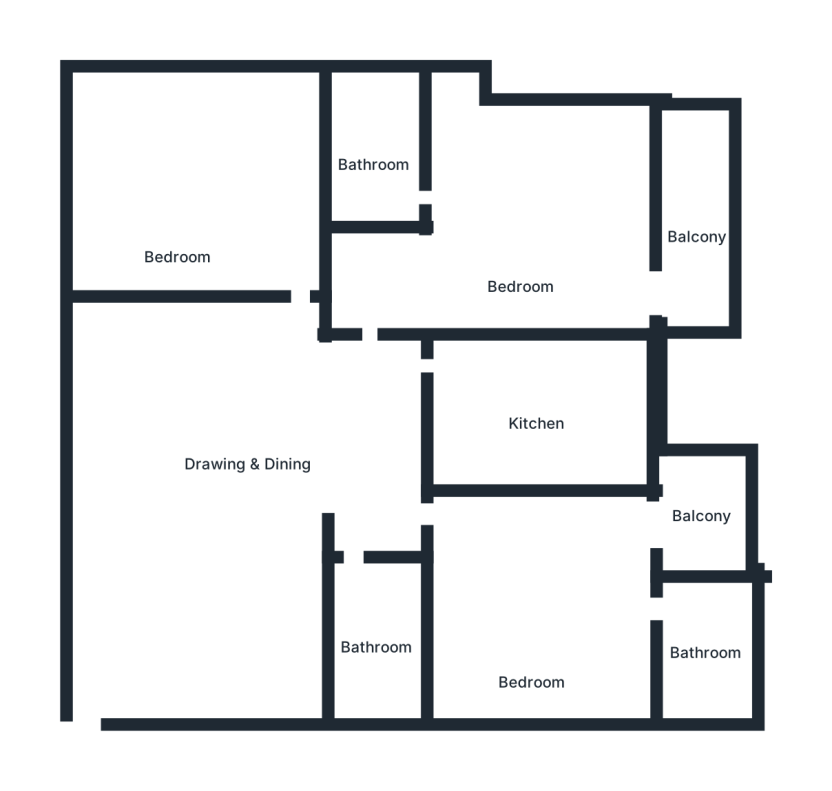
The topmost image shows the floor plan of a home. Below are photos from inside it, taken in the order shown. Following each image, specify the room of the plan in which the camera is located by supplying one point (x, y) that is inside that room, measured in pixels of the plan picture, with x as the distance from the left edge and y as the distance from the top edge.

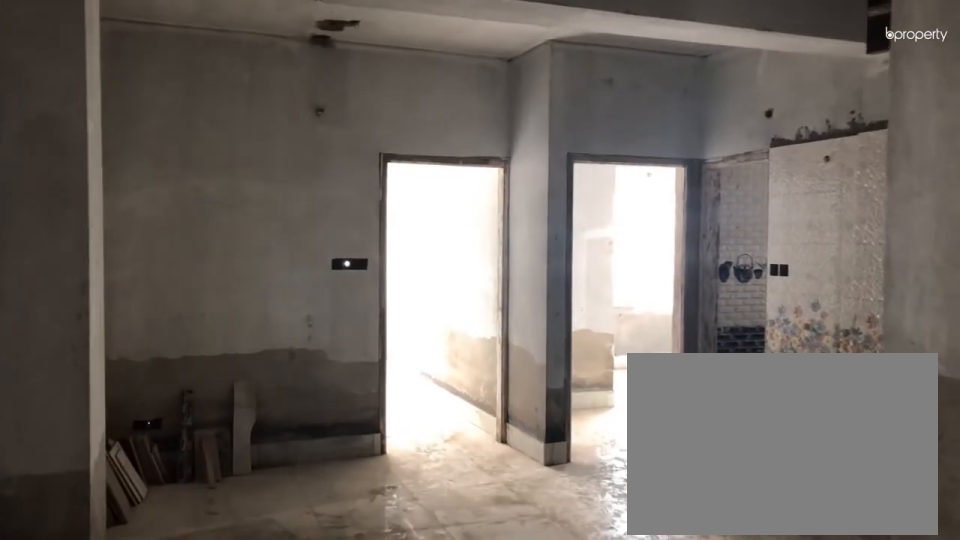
(110, 689)
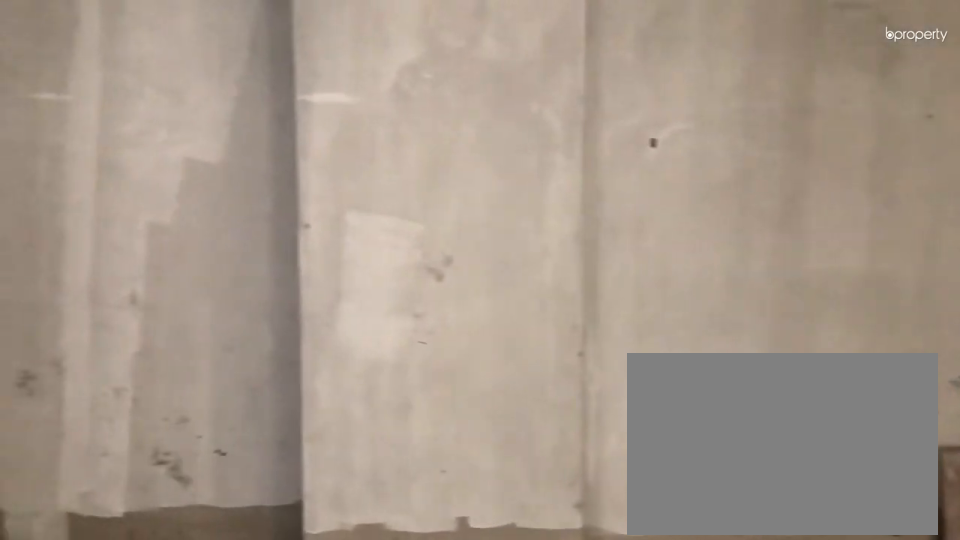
(249, 451)
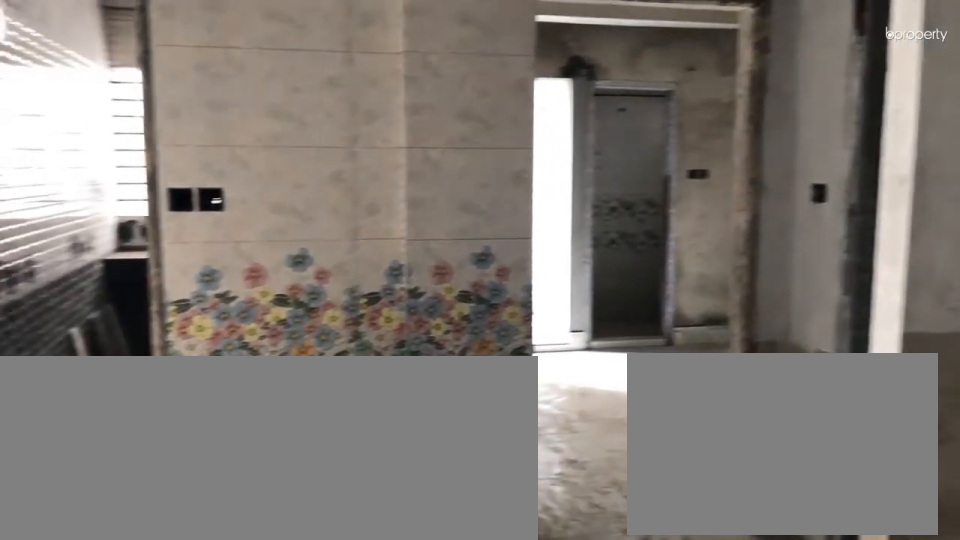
(249, 451)
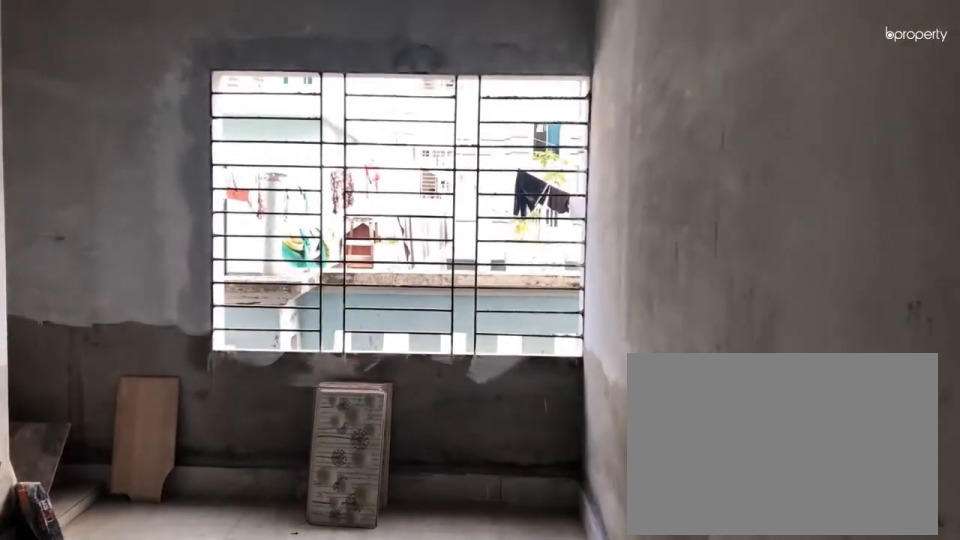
(284, 243)
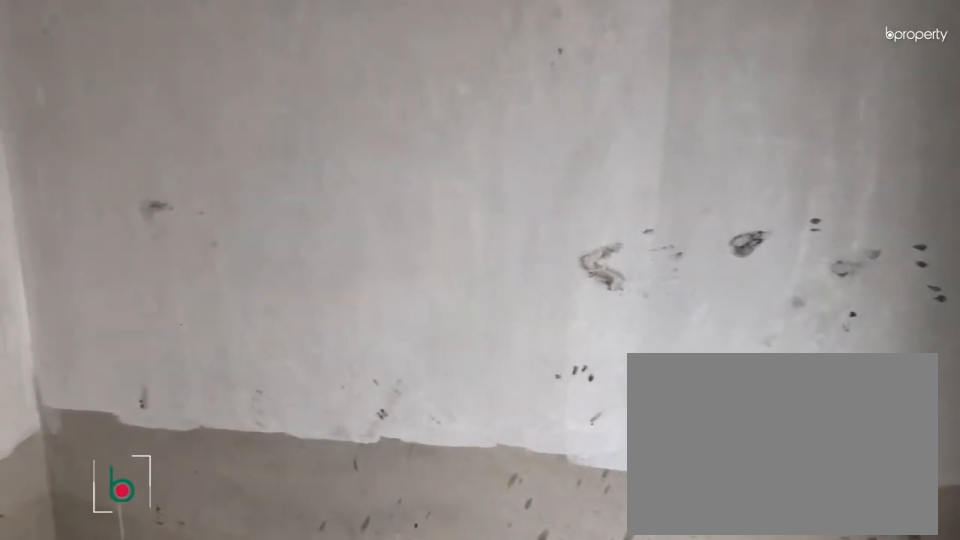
(175, 185)
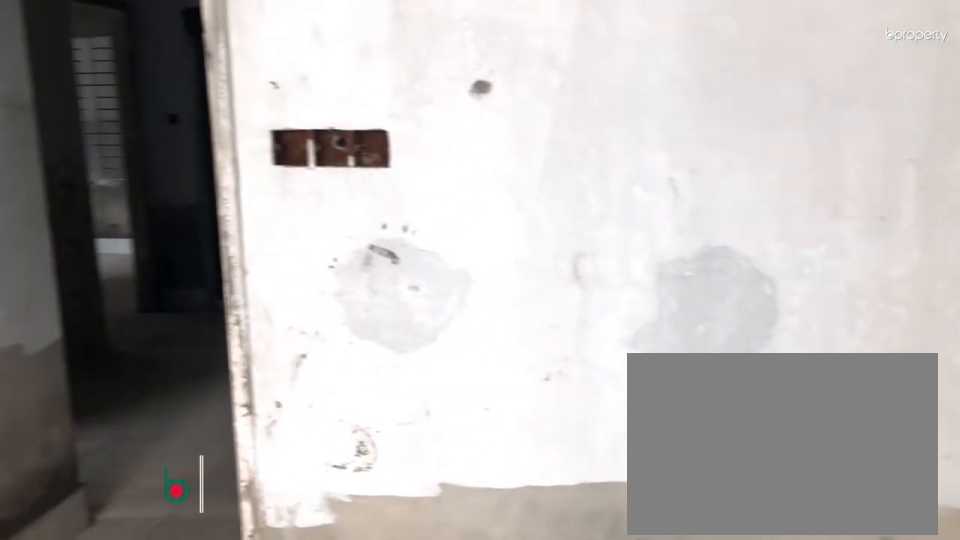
(175, 185)
